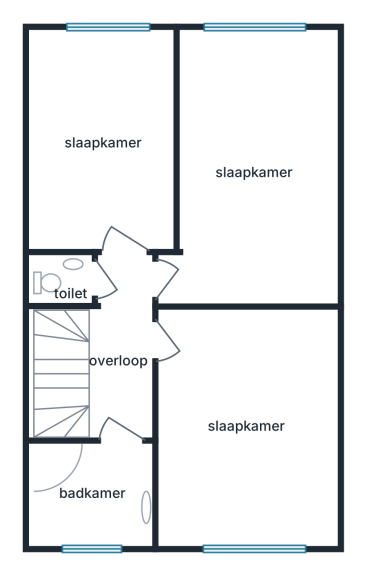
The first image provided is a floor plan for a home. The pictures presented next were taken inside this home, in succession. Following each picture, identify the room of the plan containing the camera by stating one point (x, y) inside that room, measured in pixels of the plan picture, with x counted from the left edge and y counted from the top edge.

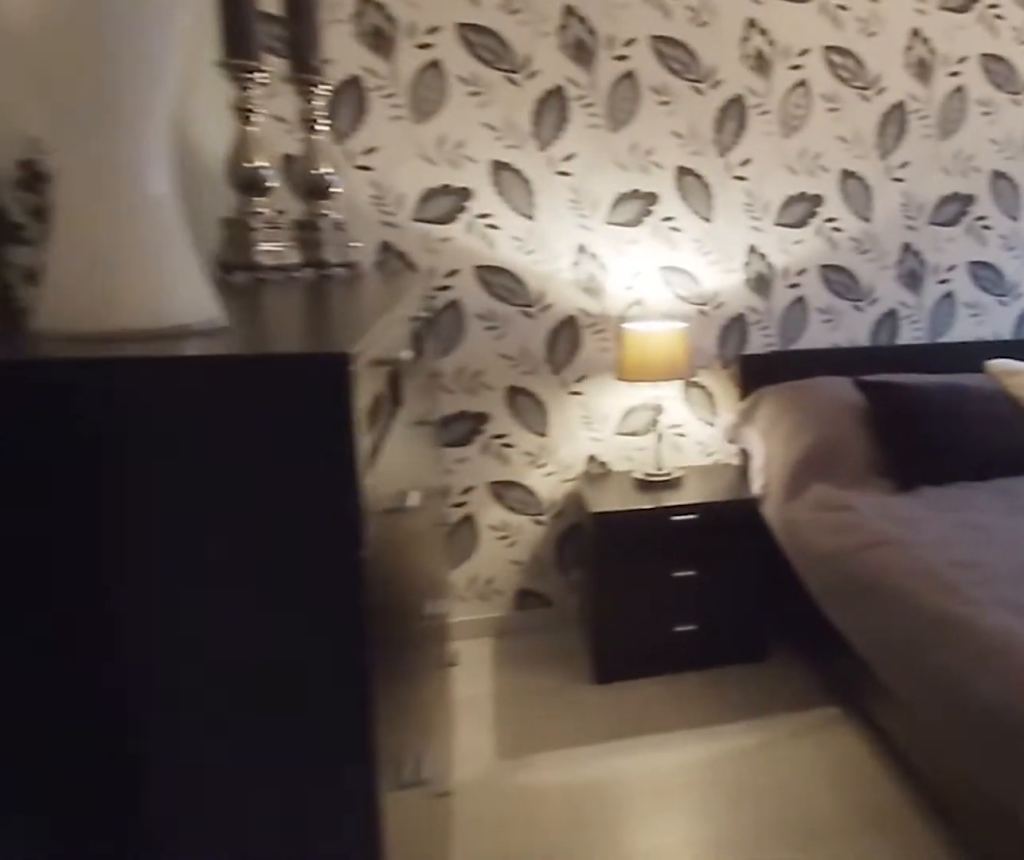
(246, 426)
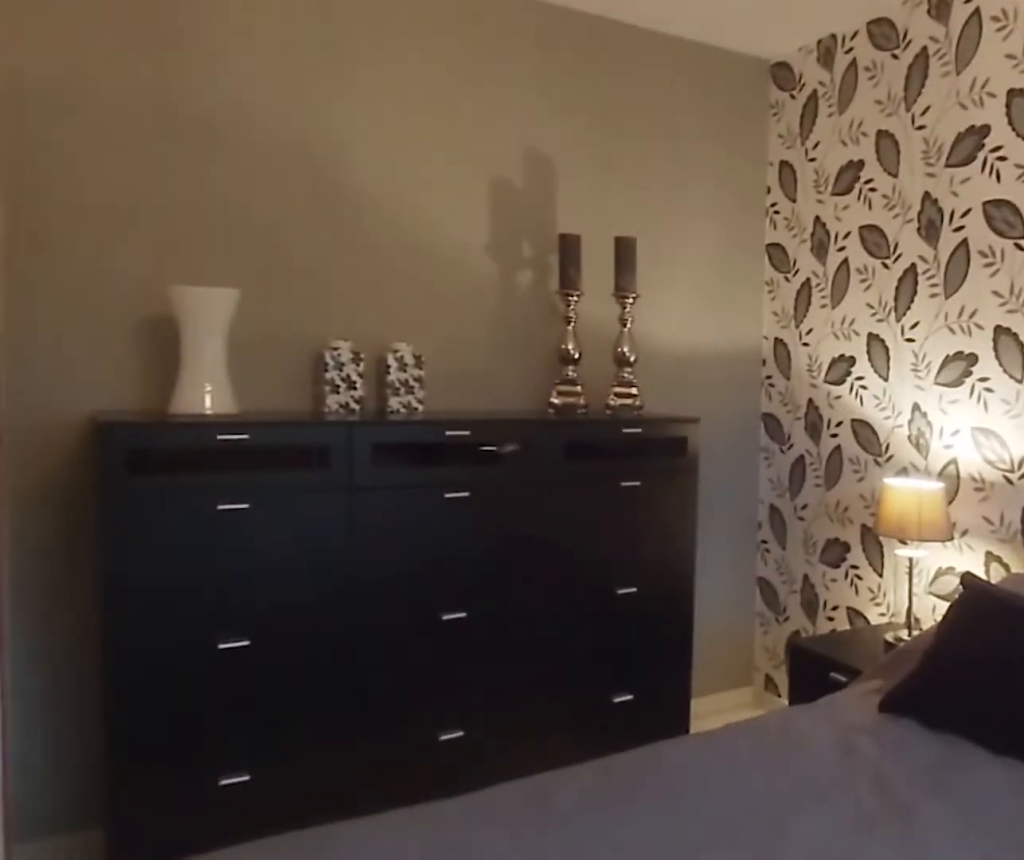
(246, 426)
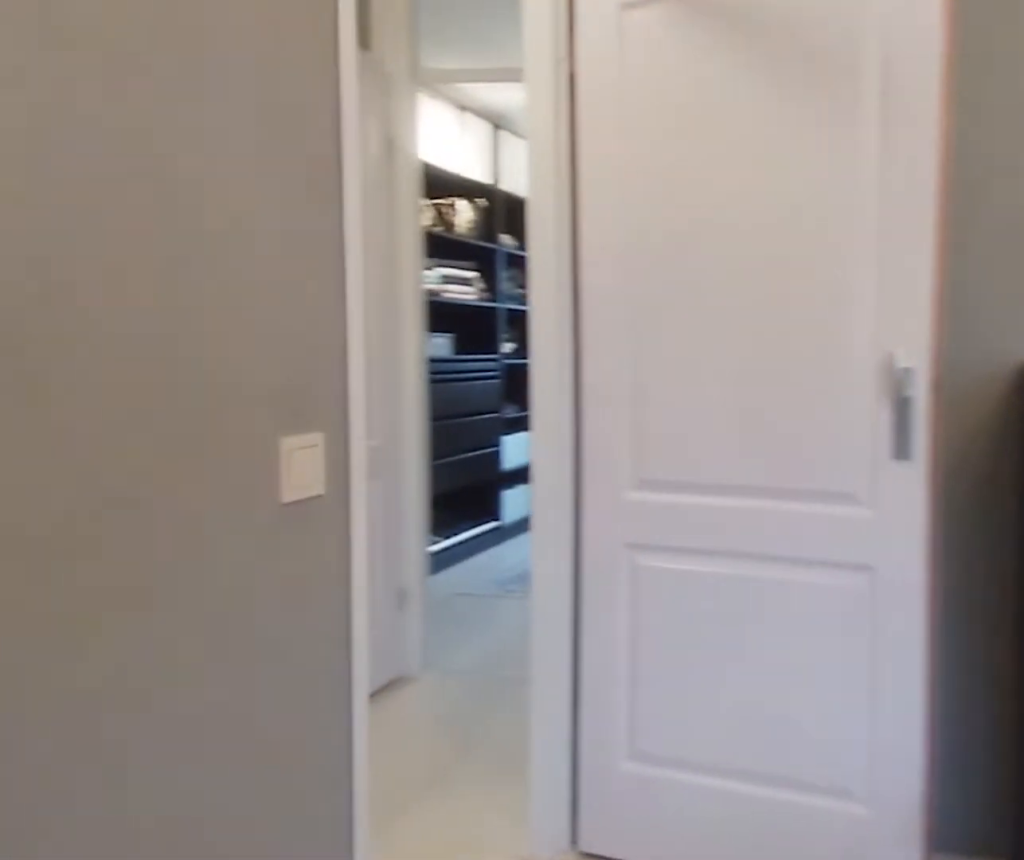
(246, 426)
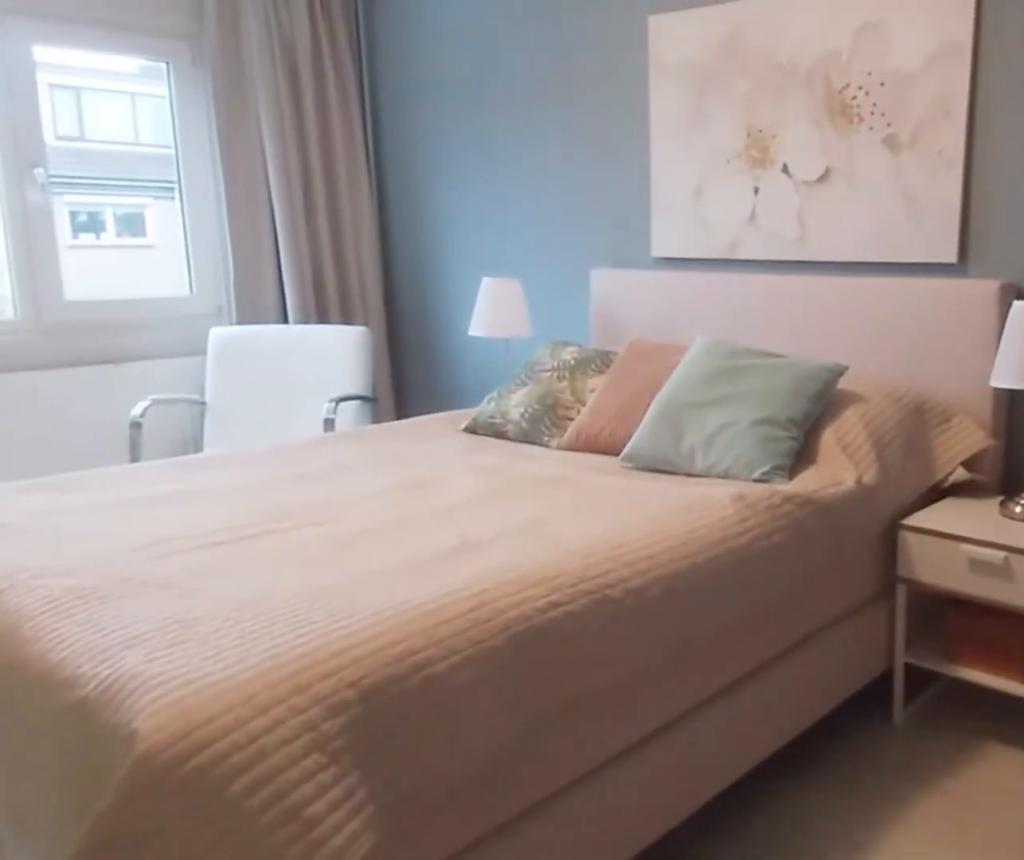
(285, 274)
